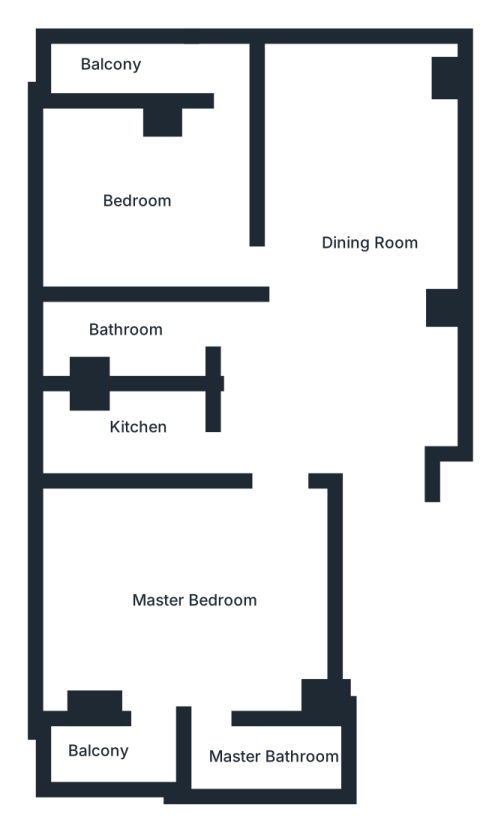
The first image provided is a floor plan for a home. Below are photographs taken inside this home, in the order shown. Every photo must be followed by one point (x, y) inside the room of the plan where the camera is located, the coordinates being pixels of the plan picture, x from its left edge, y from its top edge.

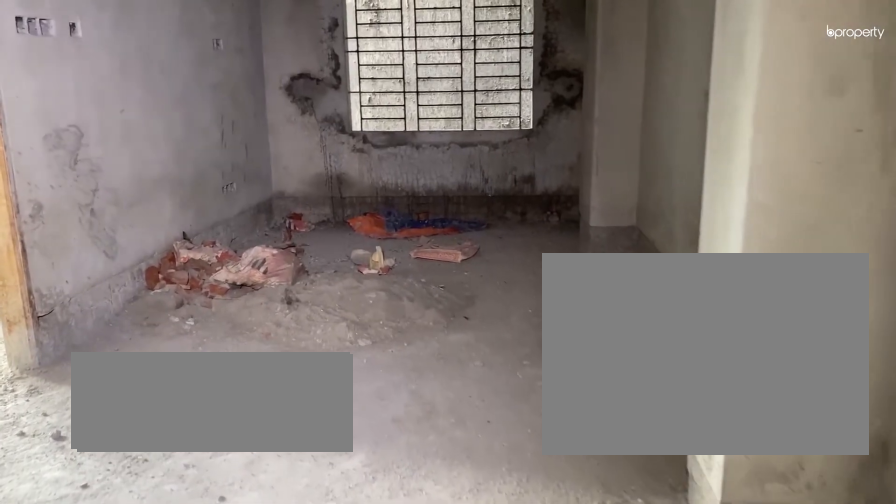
(364, 304)
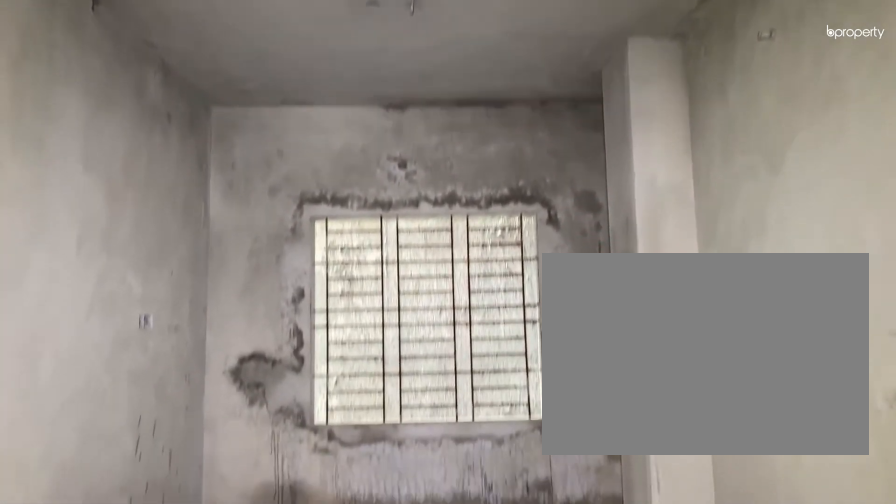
(364, 304)
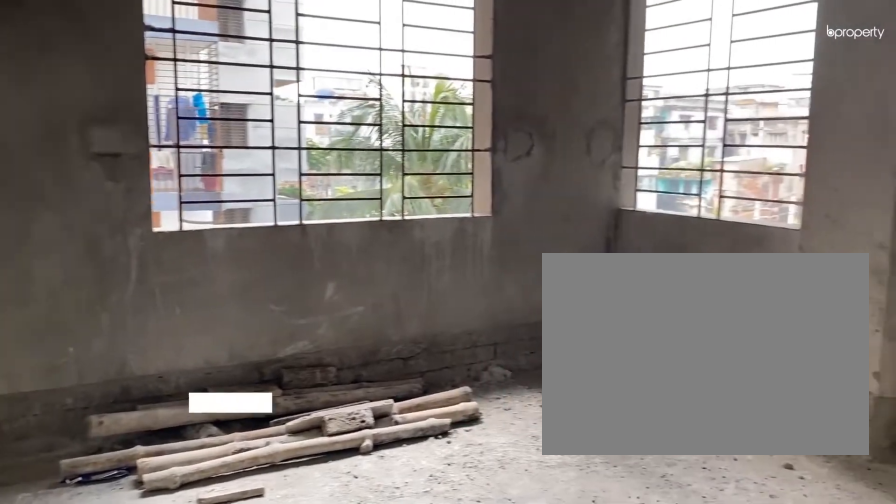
(158, 201)
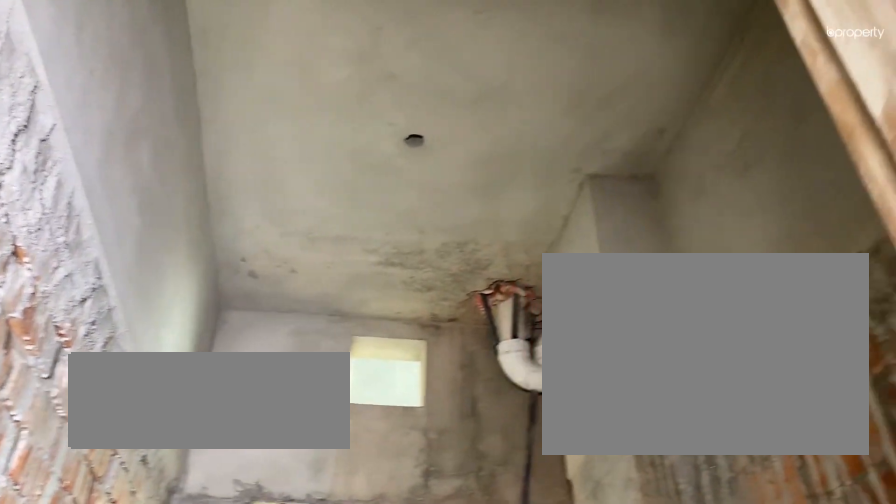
(137, 433)
